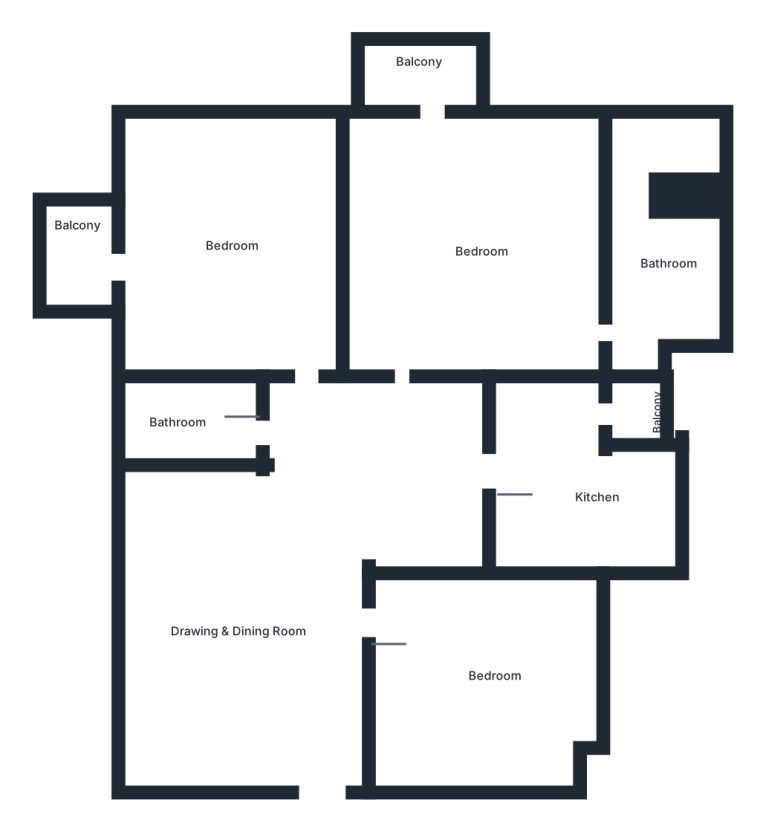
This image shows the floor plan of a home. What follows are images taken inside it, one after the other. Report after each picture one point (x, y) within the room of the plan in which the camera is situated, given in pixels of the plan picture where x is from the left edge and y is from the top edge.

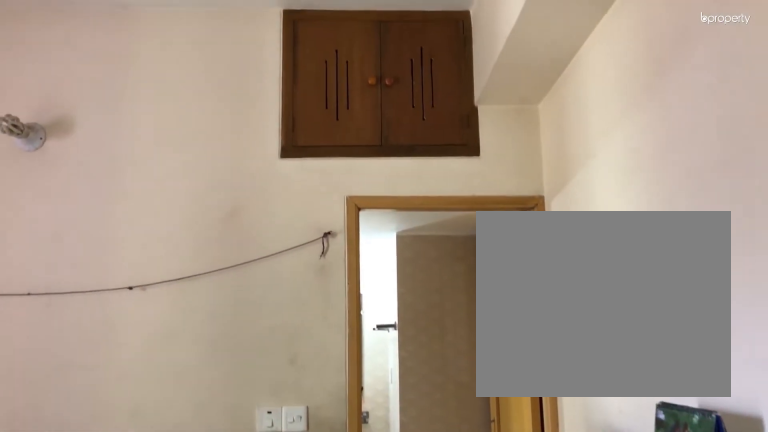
(468, 246)
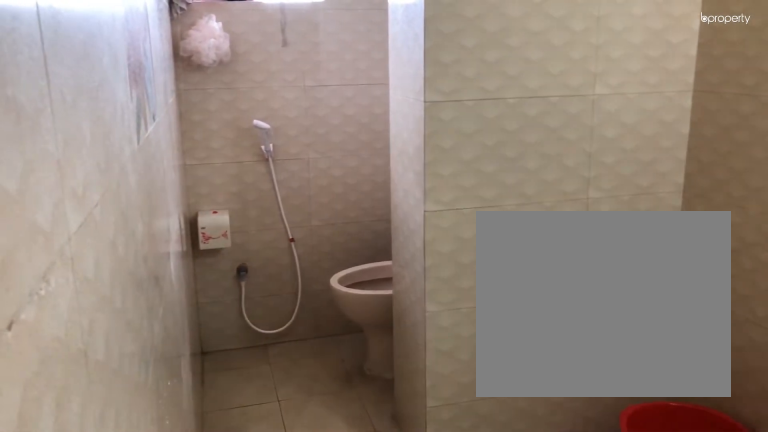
(647, 263)
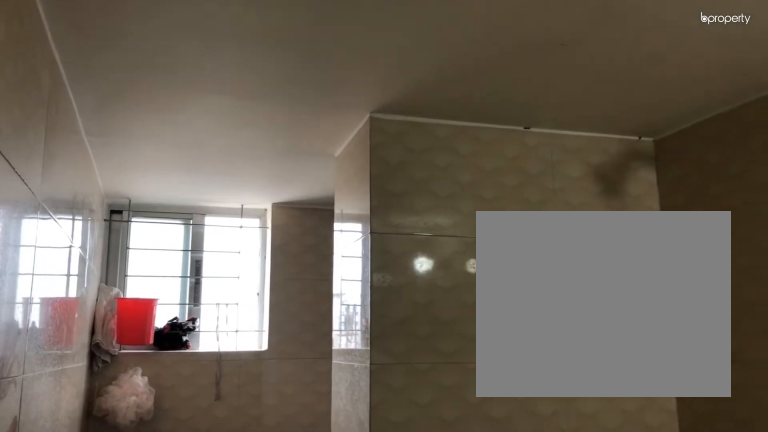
(647, 263)
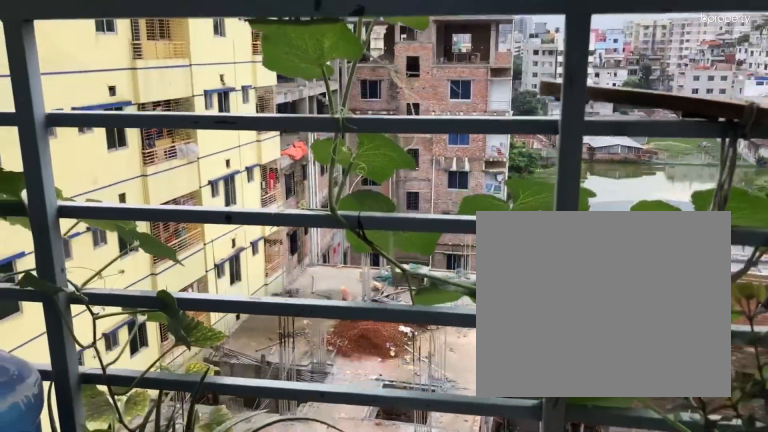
(418, 79)
